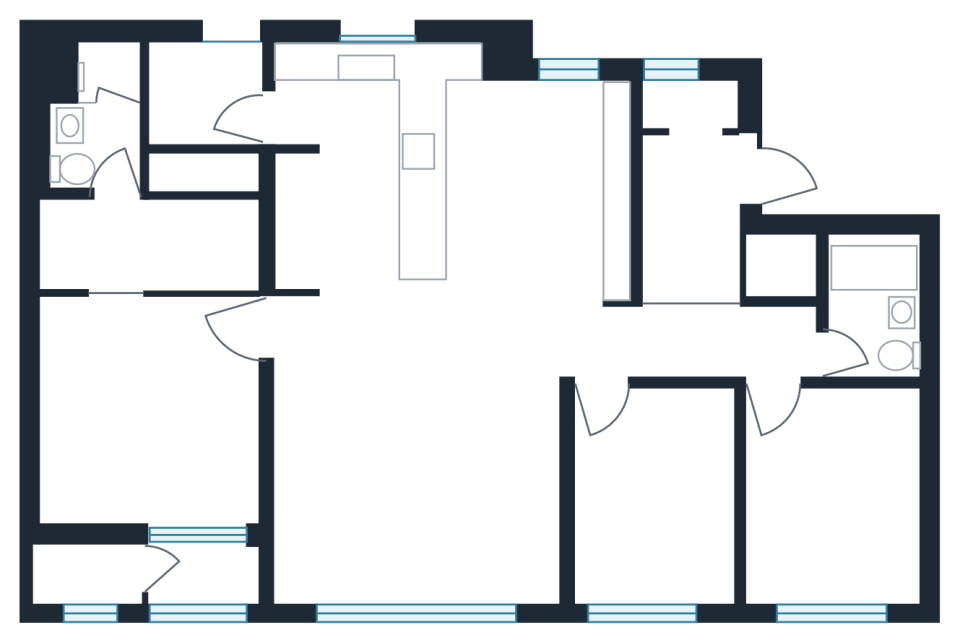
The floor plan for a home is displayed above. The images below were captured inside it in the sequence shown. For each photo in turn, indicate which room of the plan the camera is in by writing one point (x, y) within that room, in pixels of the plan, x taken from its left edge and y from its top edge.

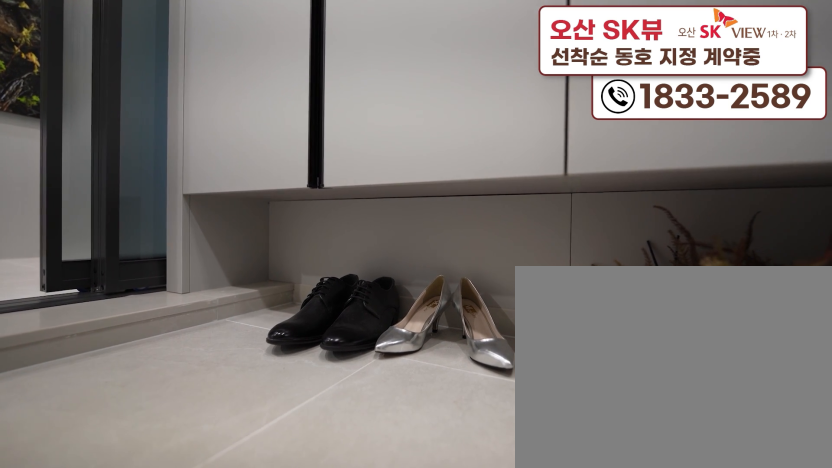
(699, 191)
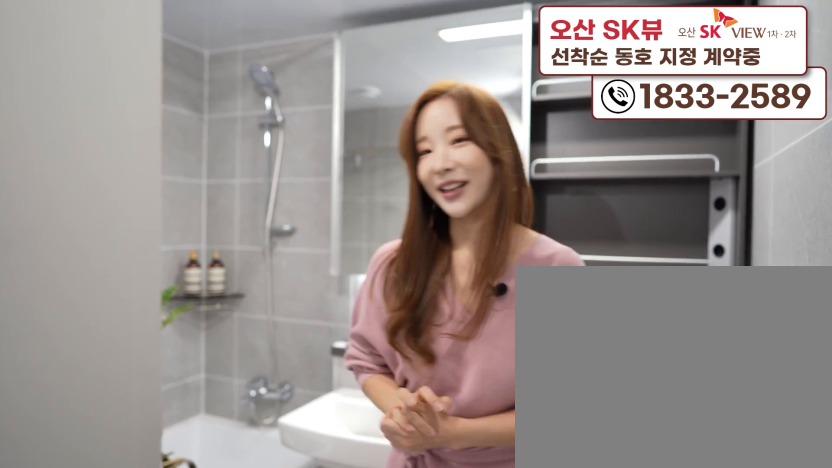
(881, 334)
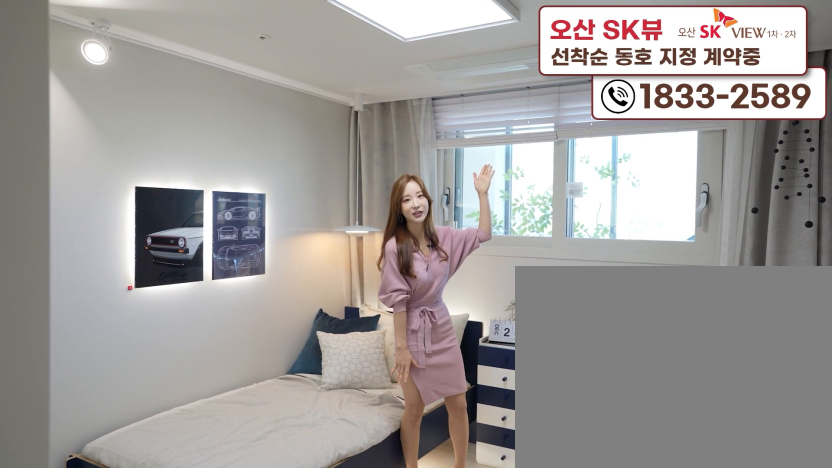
(824, 547)
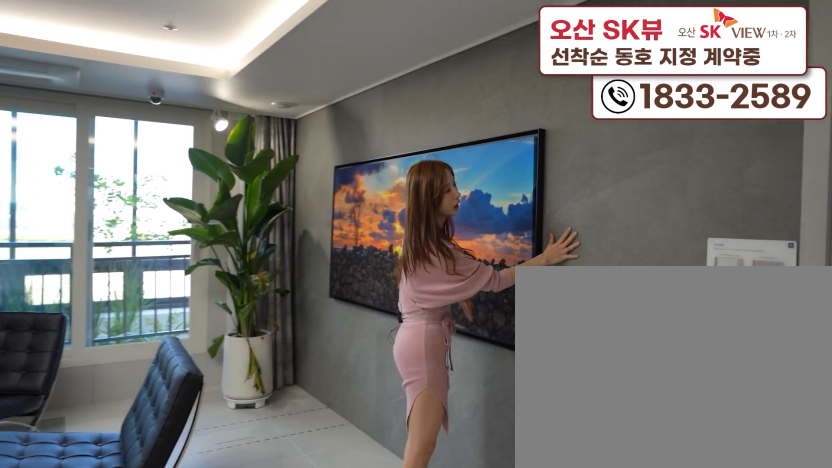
(421, 529)
